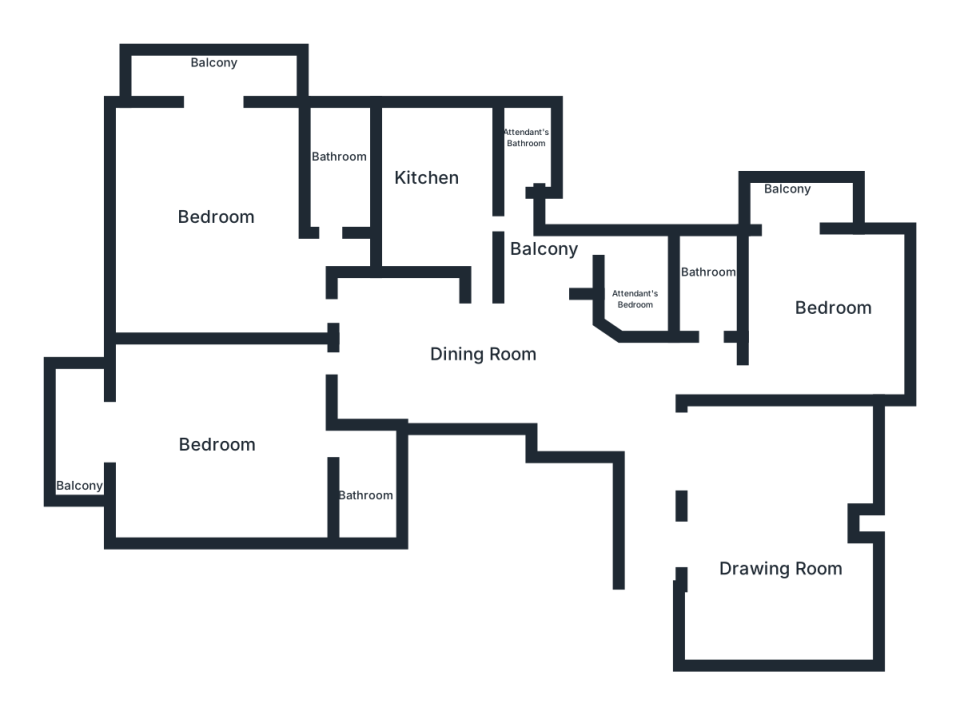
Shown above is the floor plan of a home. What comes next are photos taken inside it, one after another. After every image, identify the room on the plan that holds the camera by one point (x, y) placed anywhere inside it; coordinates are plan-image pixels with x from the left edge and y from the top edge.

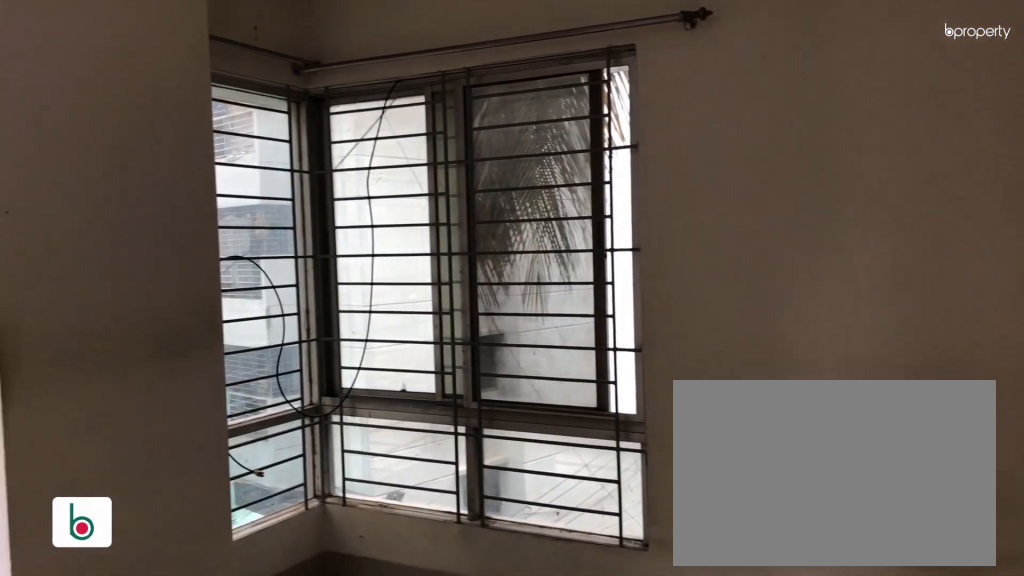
(823, 297)
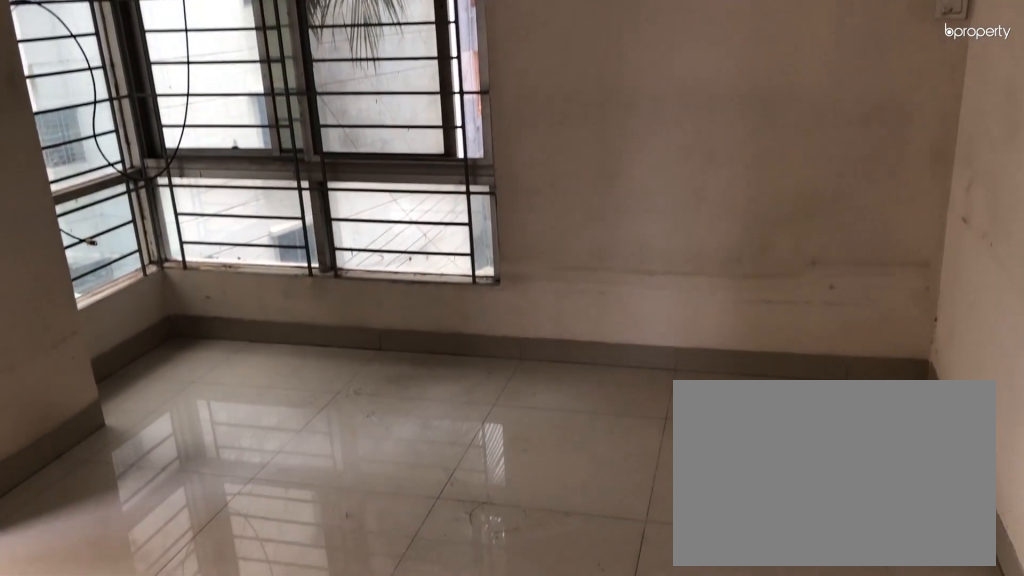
(823, 297)
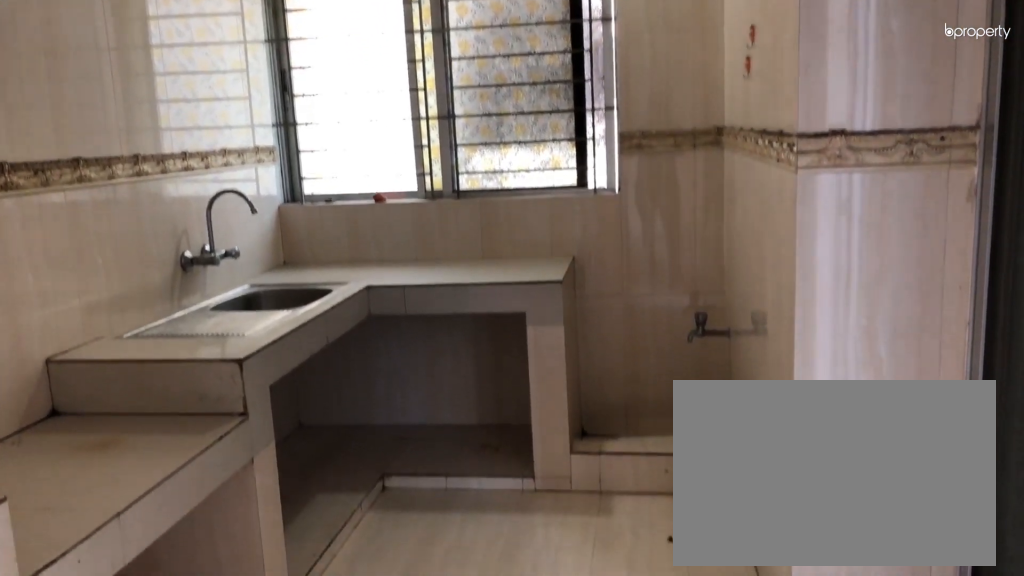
(425, 180)
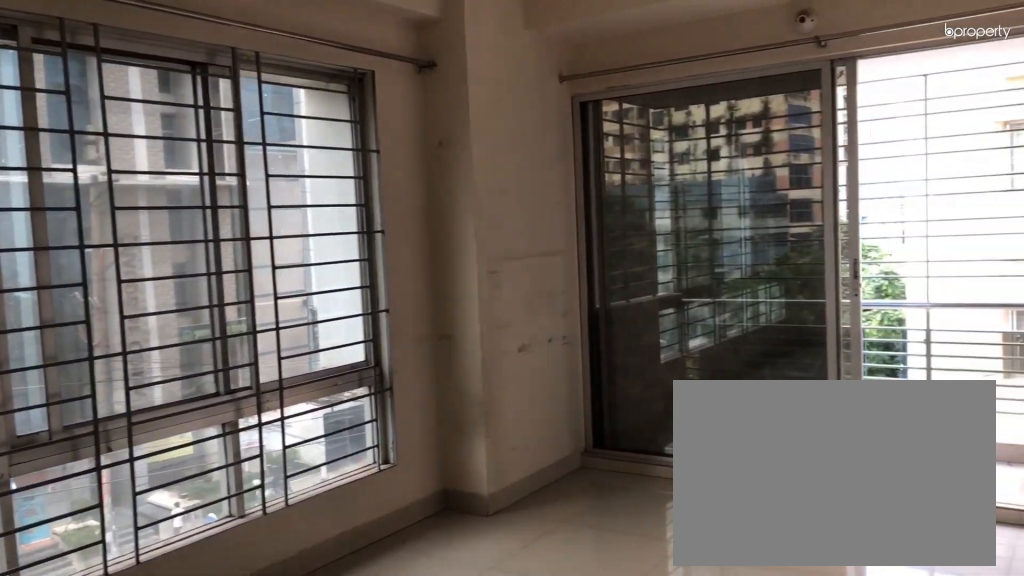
(214, 213)
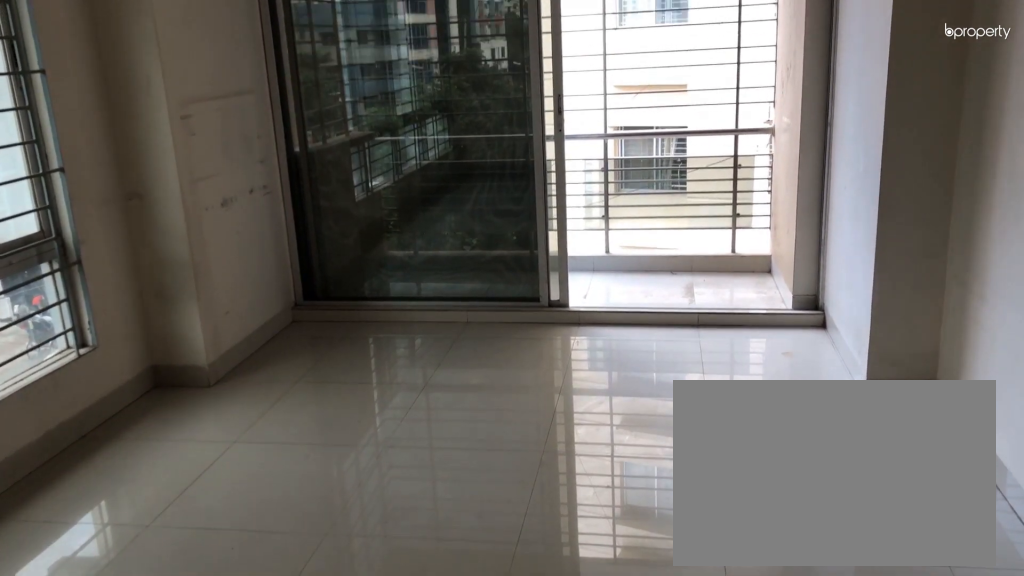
(214, 213)
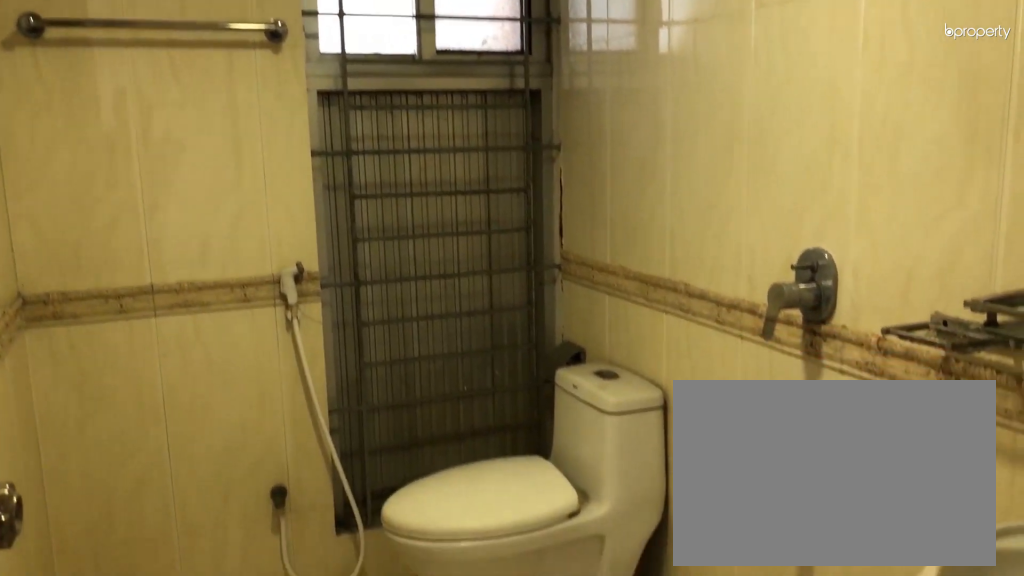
(336, 161)
